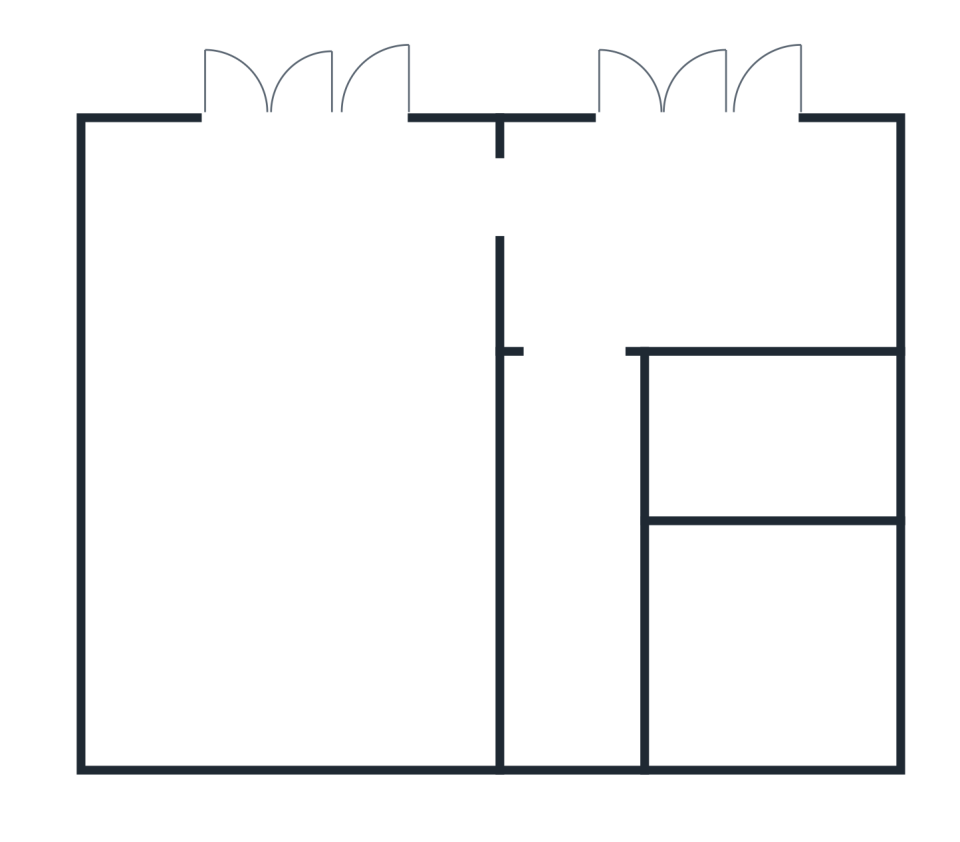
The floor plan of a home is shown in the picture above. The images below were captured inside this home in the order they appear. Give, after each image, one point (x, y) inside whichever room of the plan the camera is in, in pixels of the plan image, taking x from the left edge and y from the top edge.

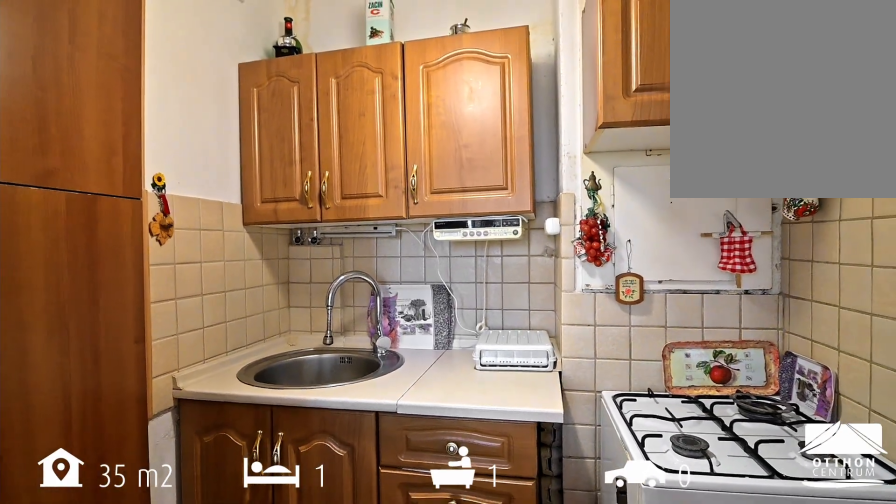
(783, 437)
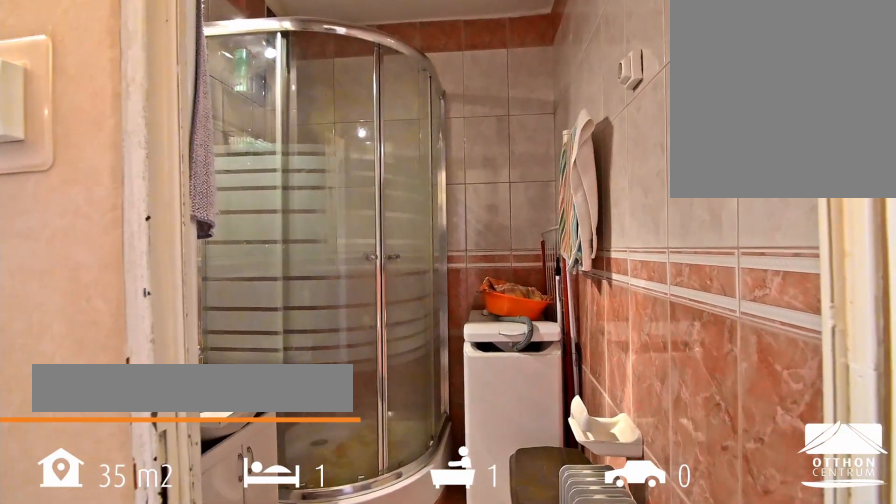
(784, 654)
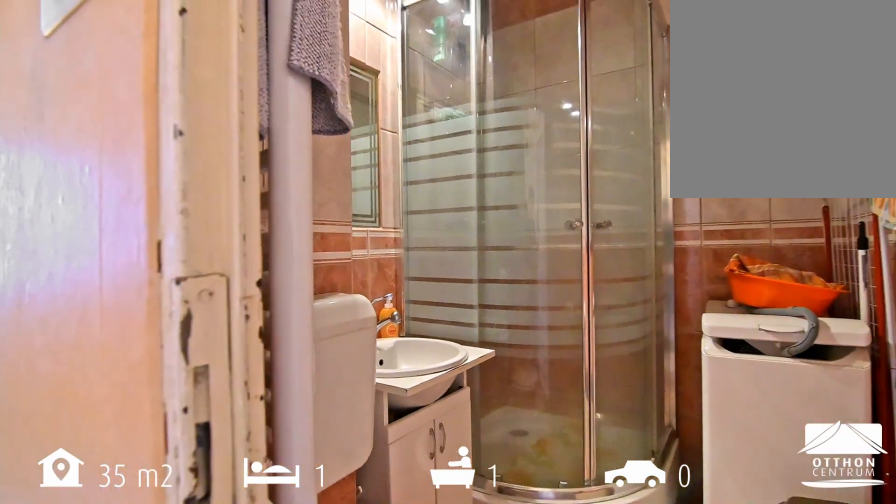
(784, 655)
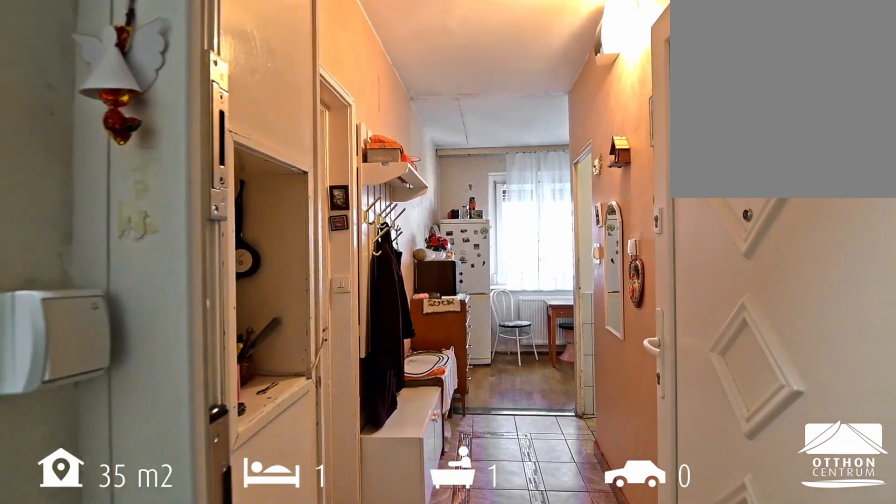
(590, 552)
